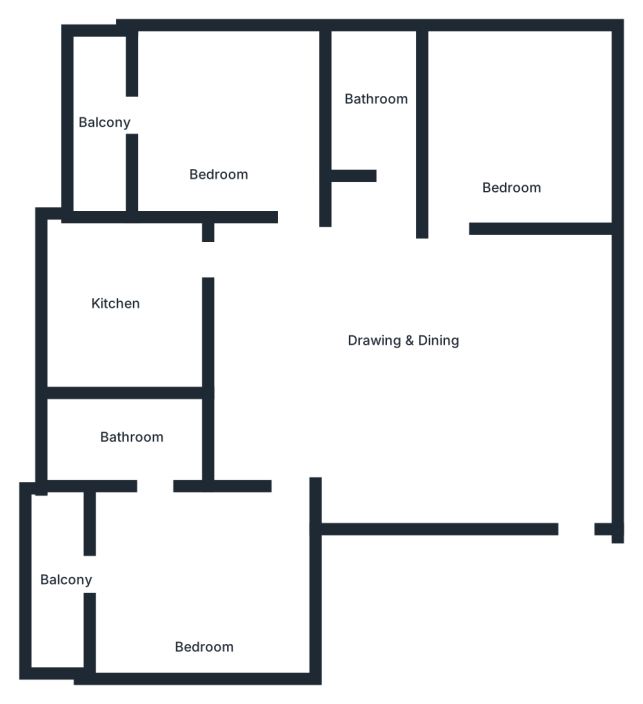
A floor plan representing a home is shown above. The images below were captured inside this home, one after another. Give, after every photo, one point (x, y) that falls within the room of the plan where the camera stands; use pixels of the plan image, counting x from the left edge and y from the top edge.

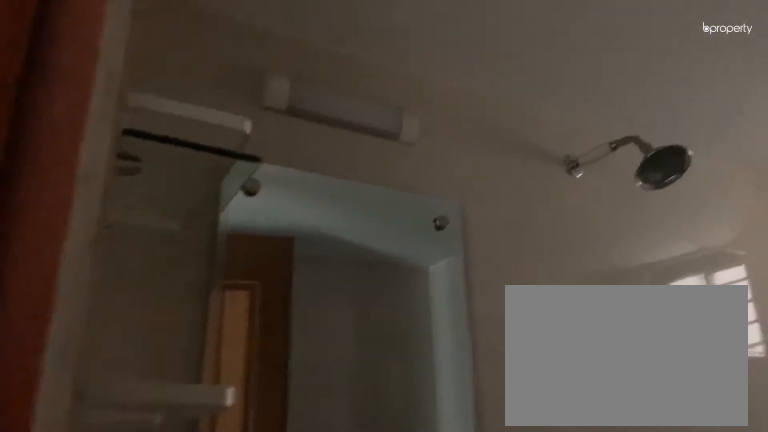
(379, 116)
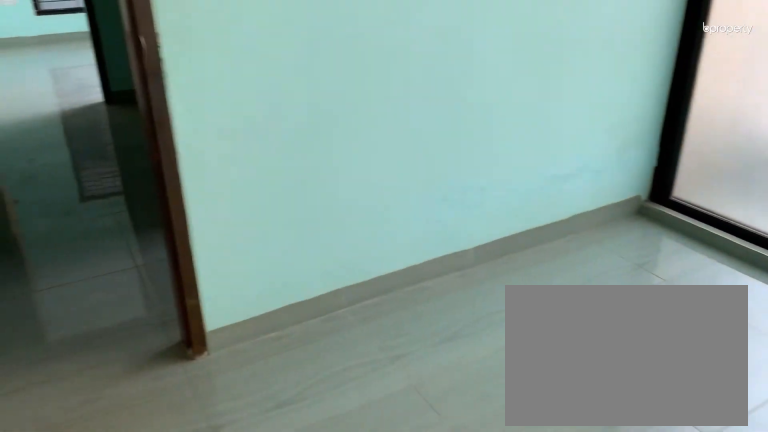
(216, 120)
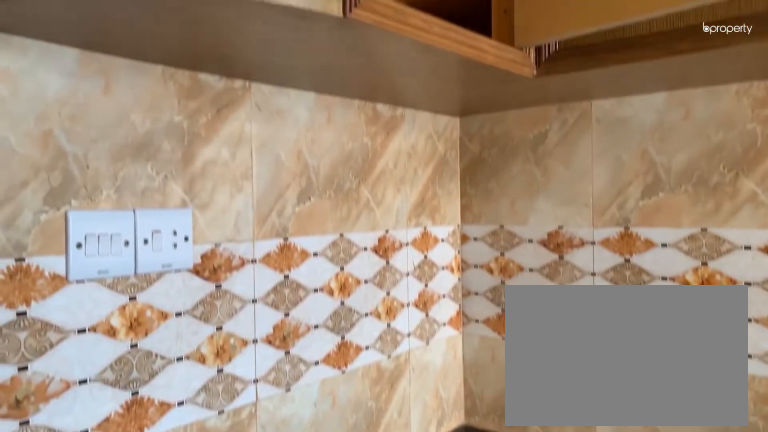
(113, 278)
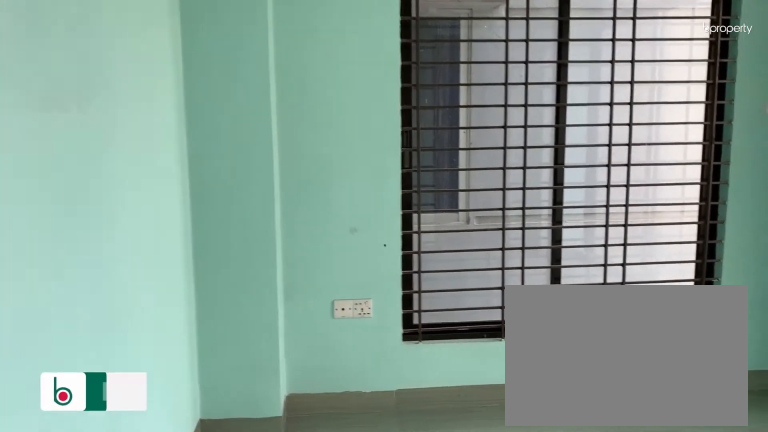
(192, 592)
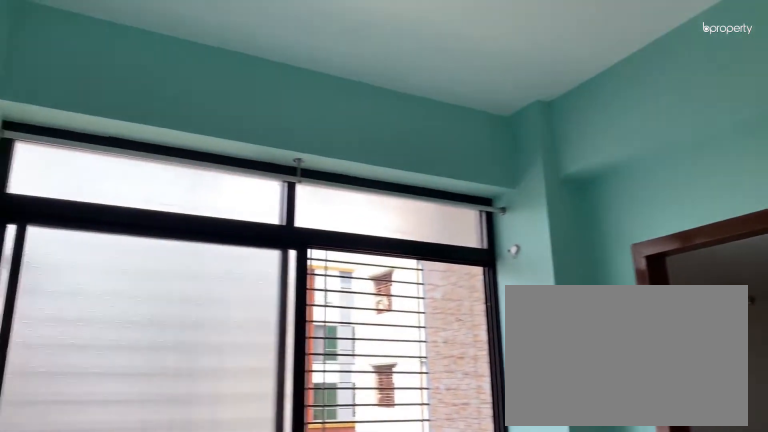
(192, 592)
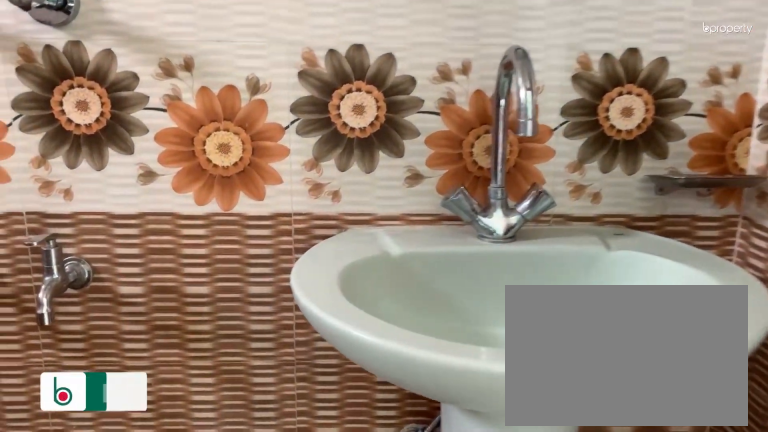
(138, 445)
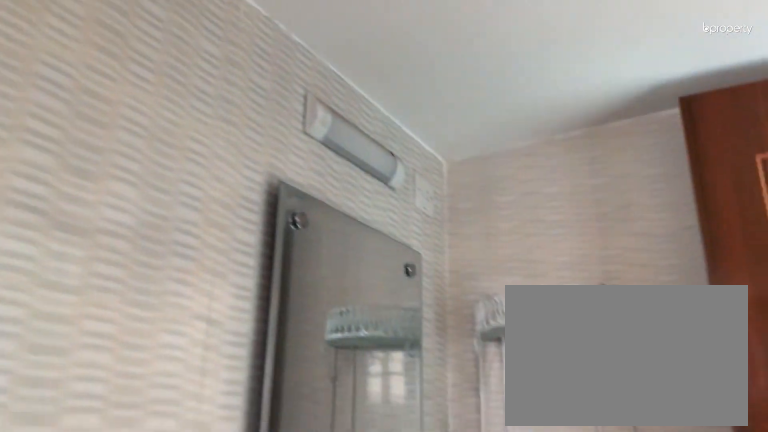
(138, 445)
